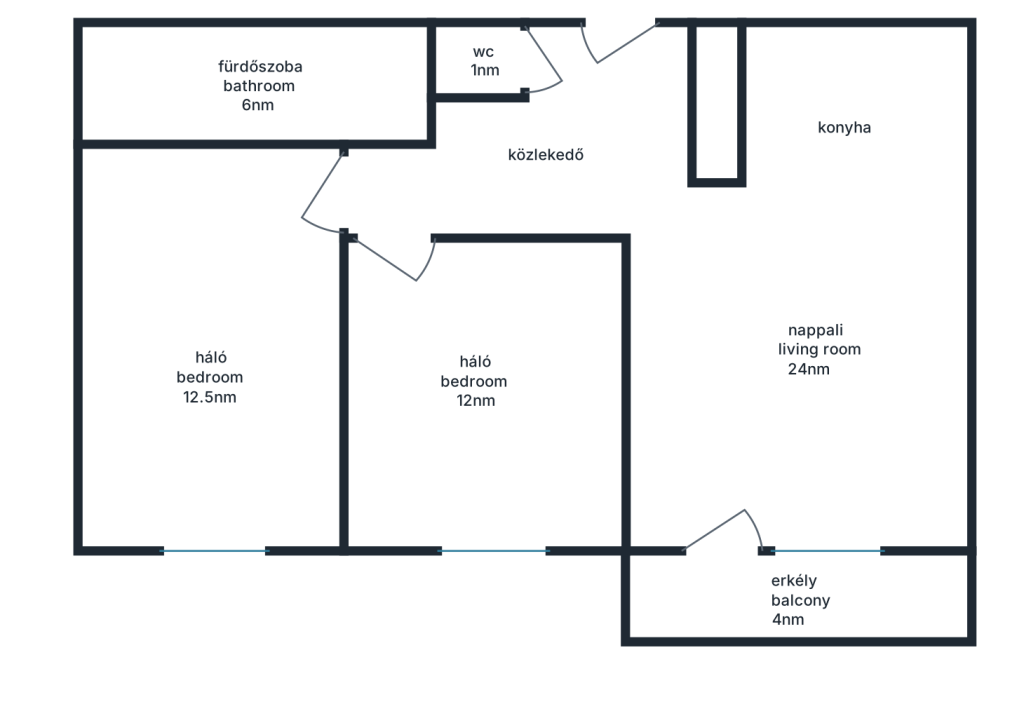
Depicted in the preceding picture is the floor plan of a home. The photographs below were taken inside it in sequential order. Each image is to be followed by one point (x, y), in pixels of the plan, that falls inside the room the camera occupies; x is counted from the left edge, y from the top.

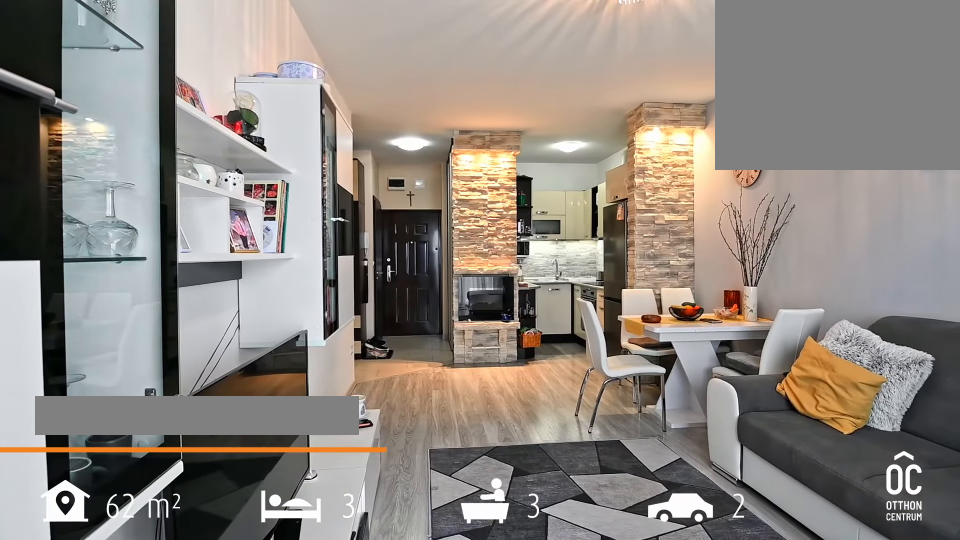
(809, 374)
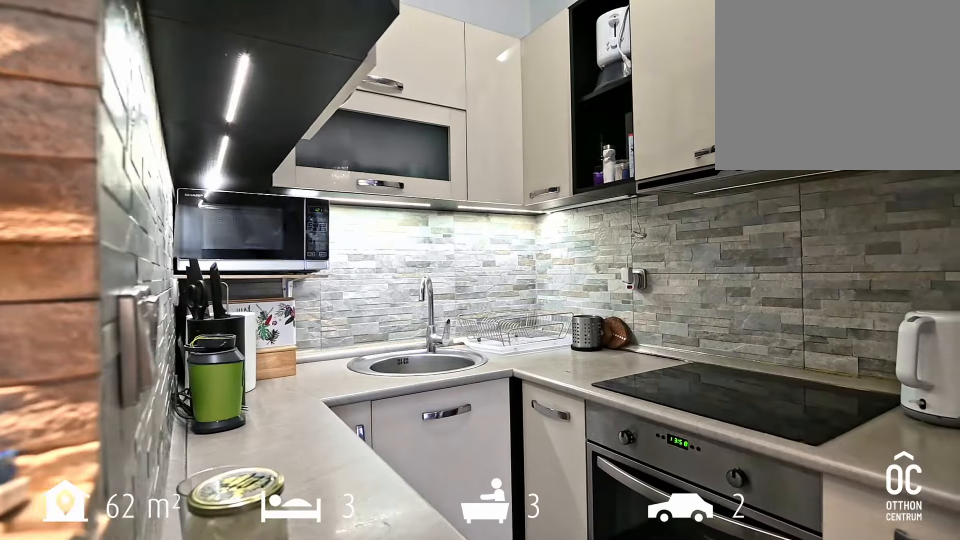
(853, 119)
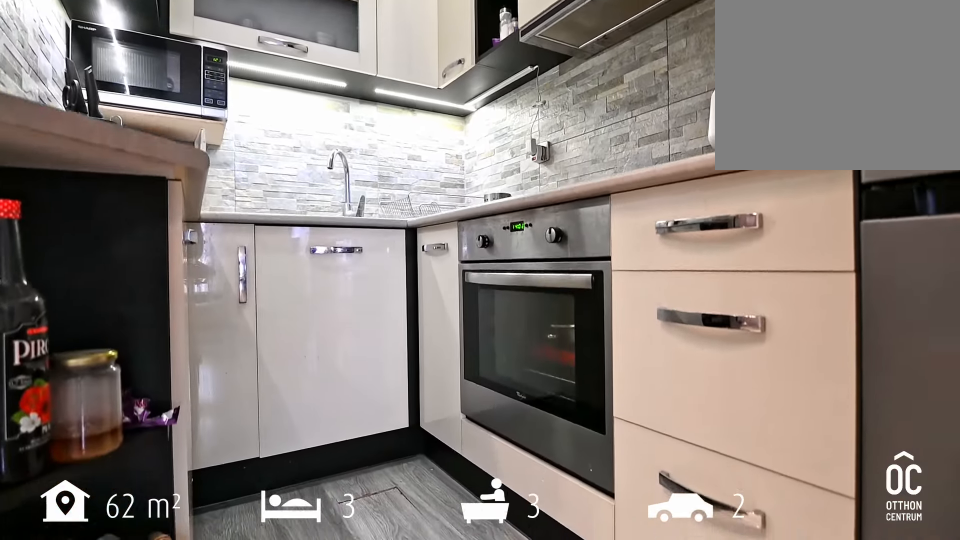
(853, 119)
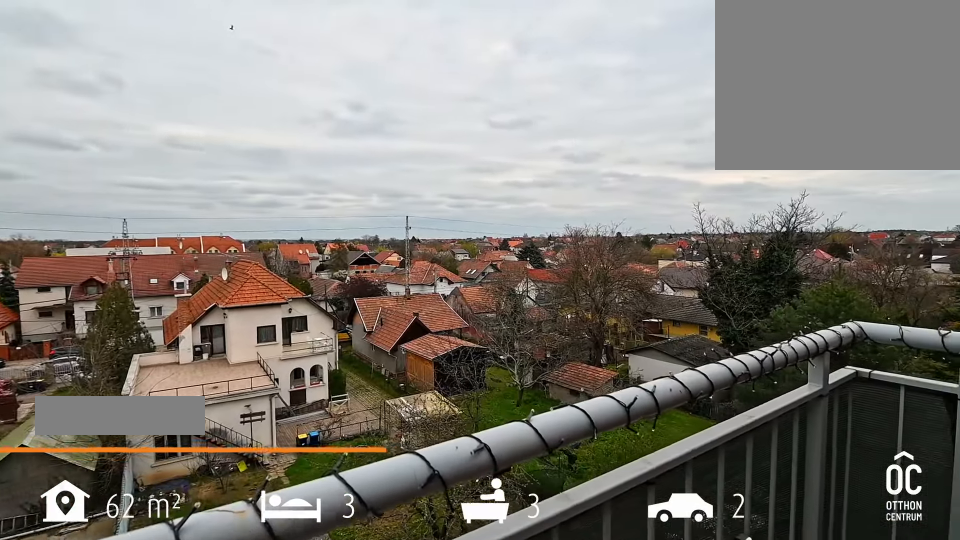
(808, 603)
